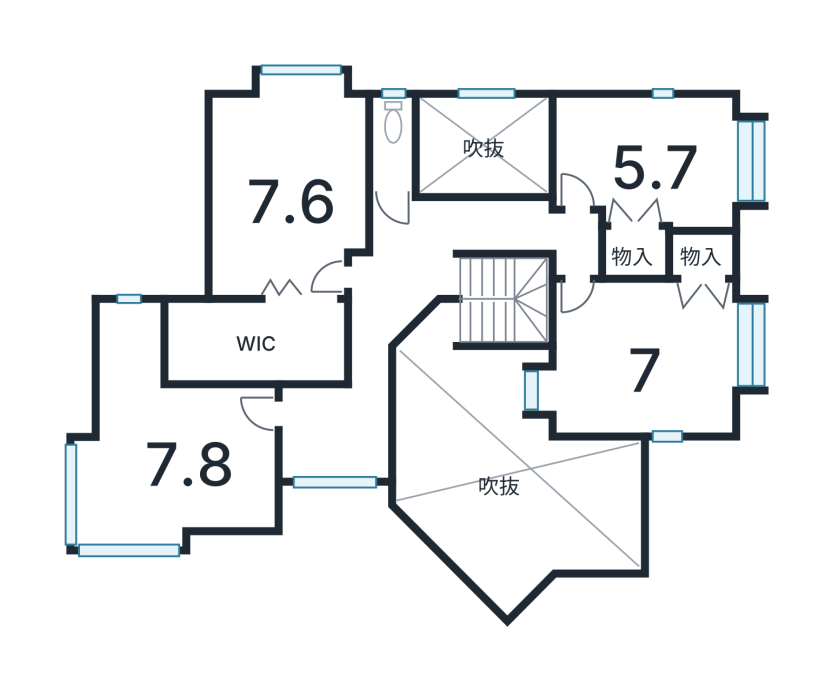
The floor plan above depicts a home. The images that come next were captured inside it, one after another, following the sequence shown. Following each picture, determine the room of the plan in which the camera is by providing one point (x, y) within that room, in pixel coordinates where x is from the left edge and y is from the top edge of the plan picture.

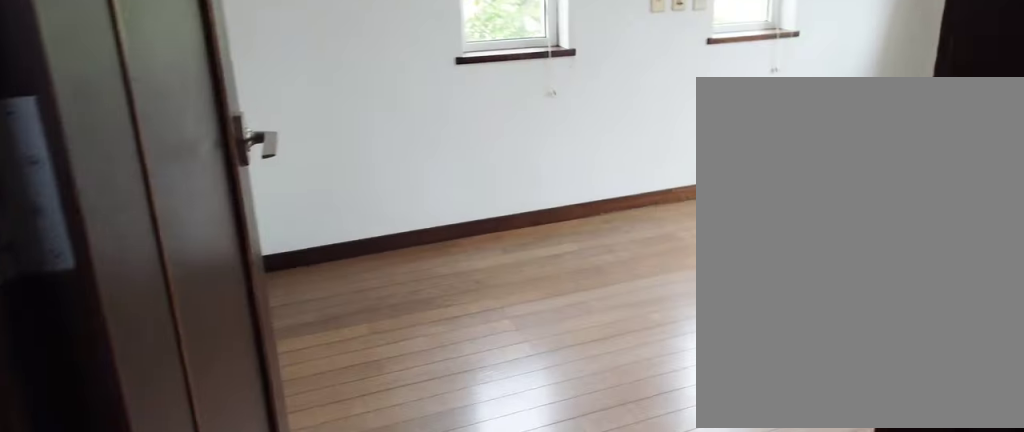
(647, 162)
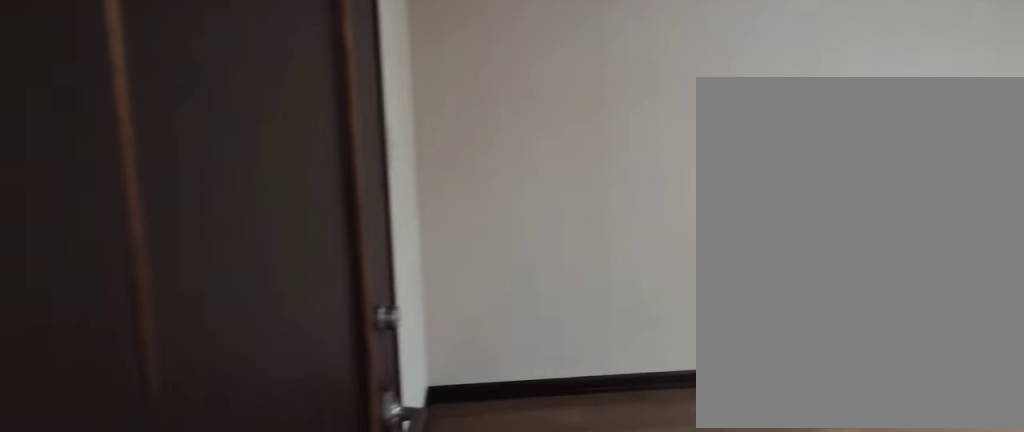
(276, 193)
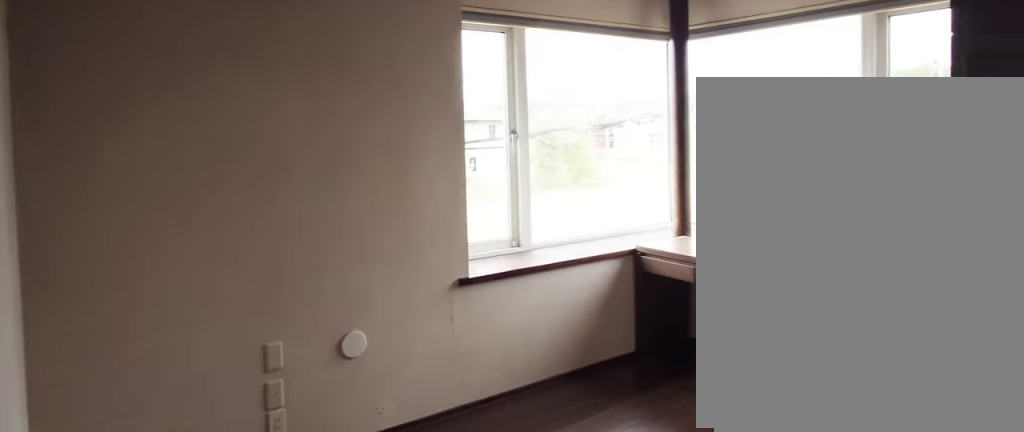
(183, 468)
